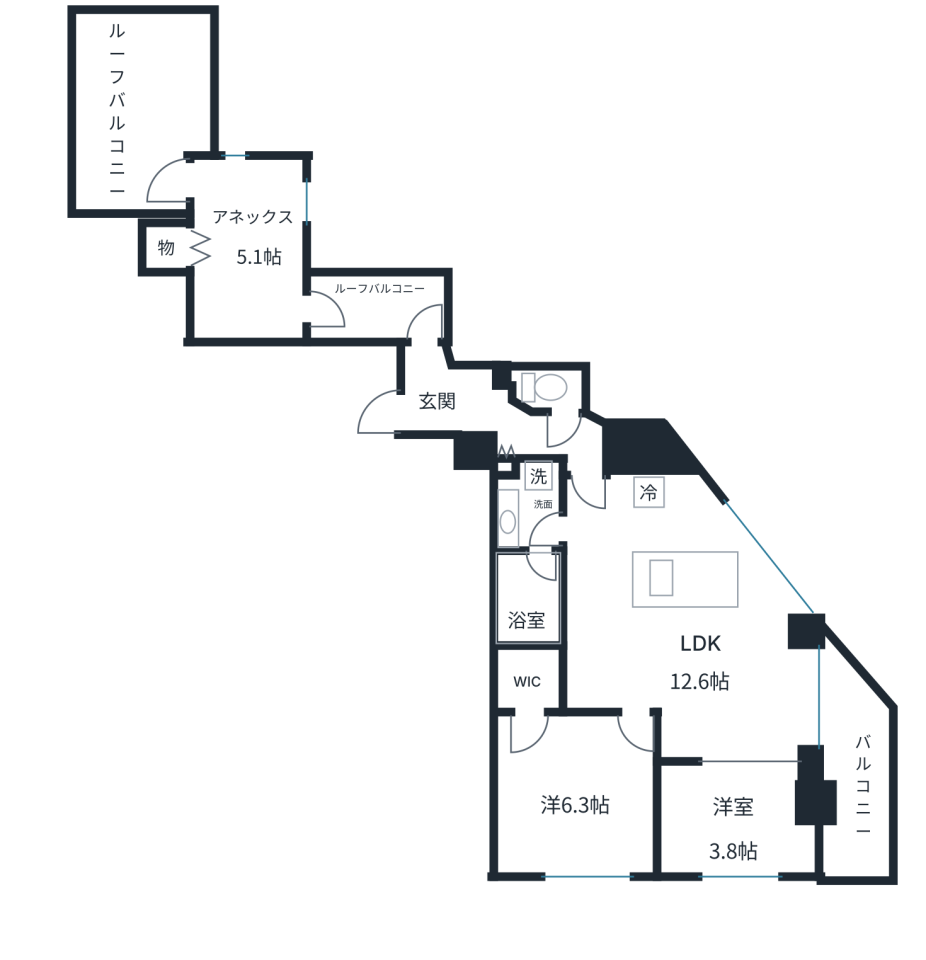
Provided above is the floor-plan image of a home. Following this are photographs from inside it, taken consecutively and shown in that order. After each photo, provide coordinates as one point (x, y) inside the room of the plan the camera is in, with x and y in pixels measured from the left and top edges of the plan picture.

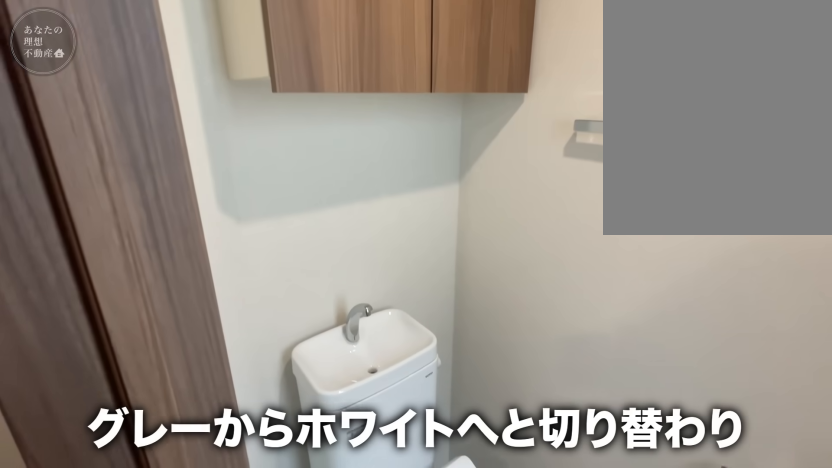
(500, 429)
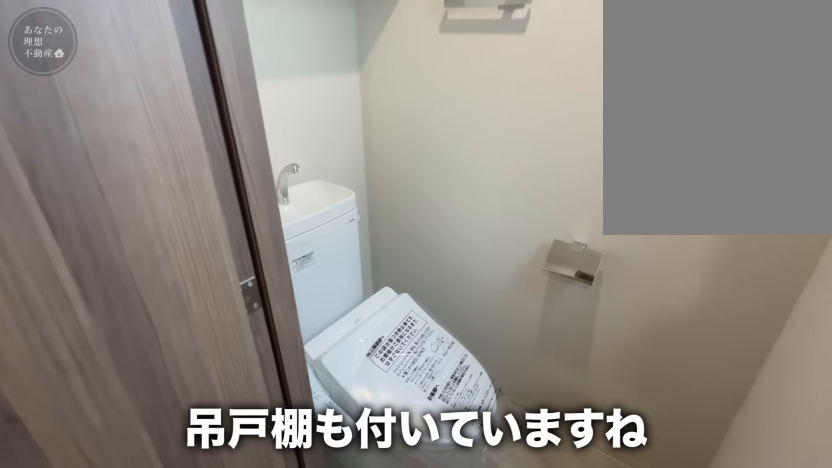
(500, 429)
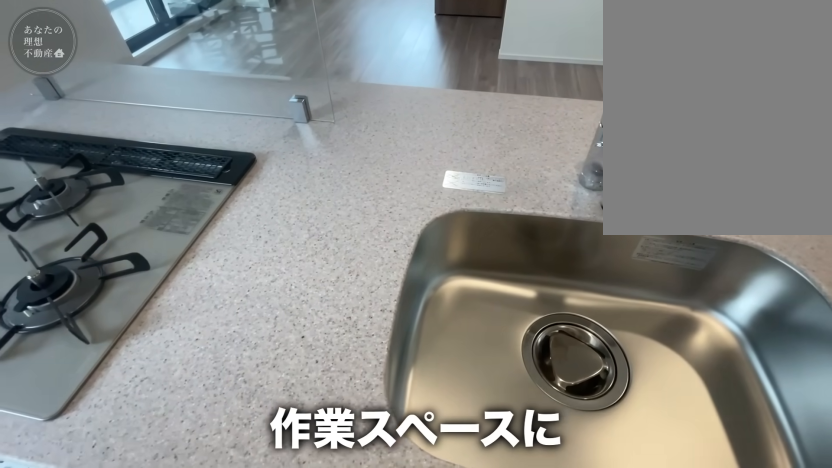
(678, 508)
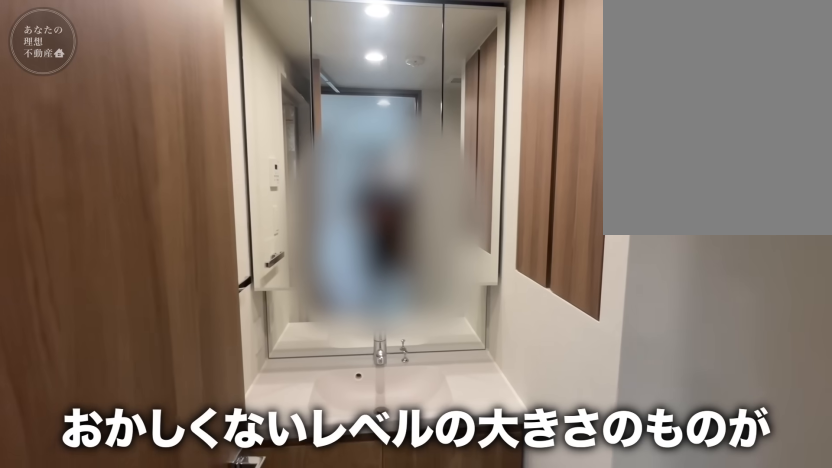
(536, 511)
